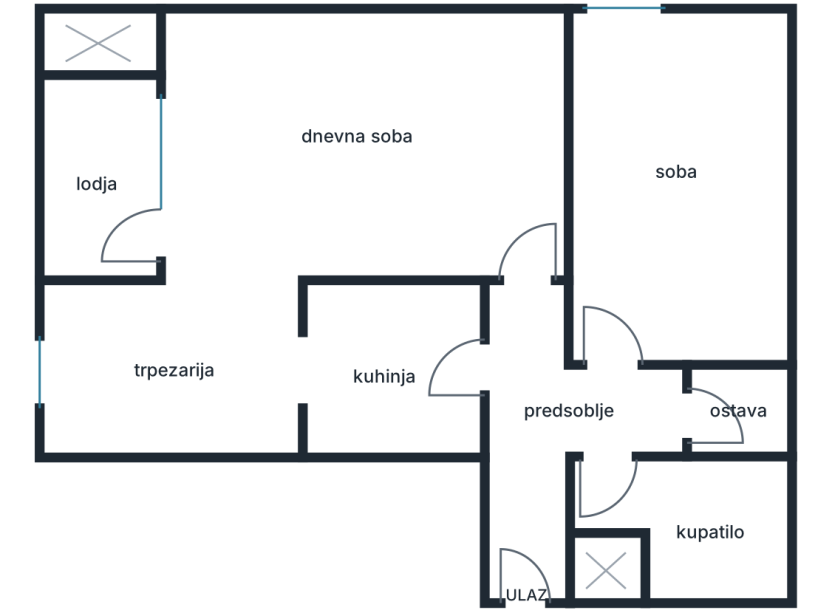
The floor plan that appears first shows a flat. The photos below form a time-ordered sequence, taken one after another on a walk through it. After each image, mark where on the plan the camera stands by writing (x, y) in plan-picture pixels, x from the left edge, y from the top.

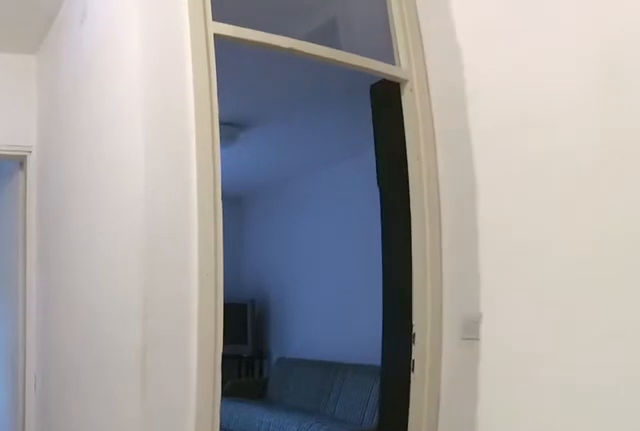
(536, 496)
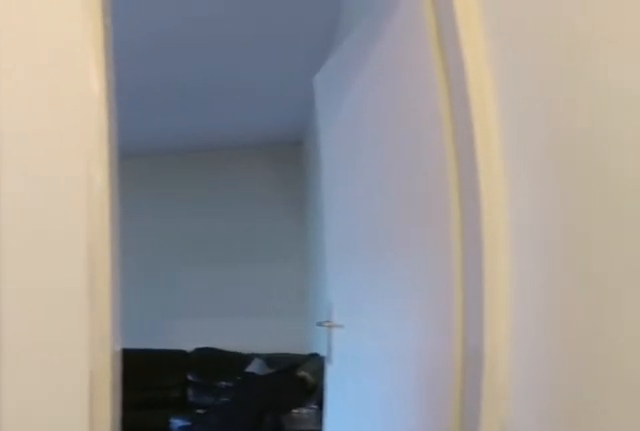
(524, 420)
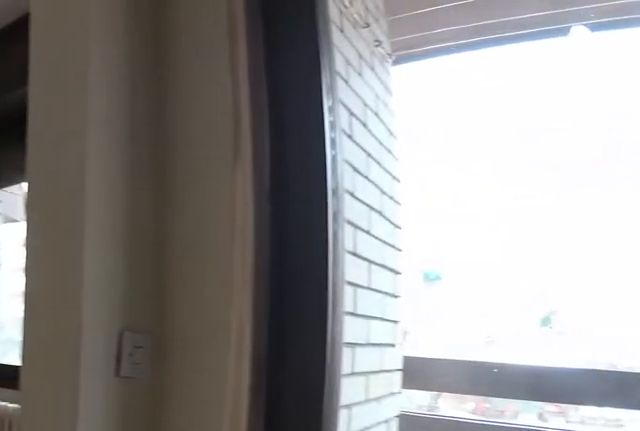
(206, 174)
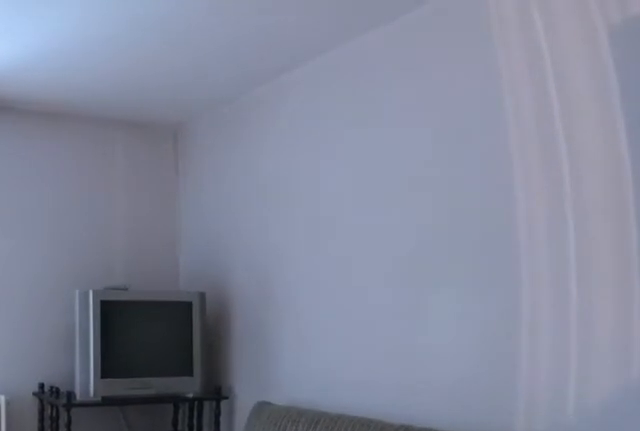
(628, 368)
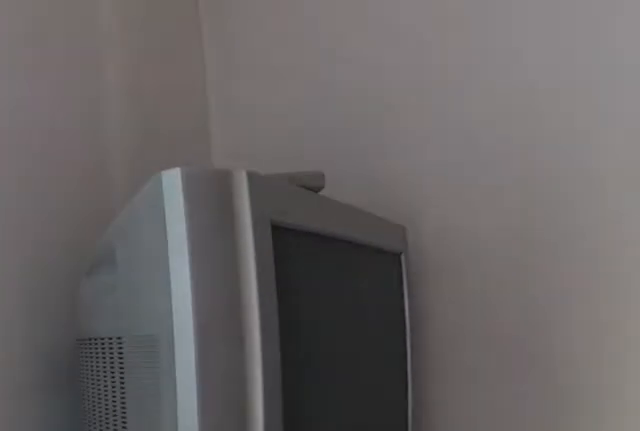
(619, 80)
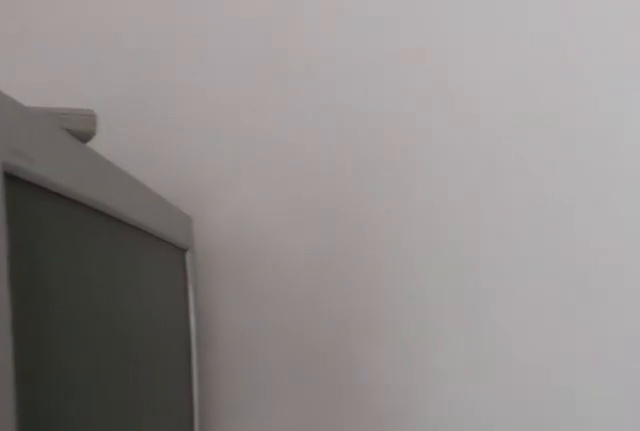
(608, 70)
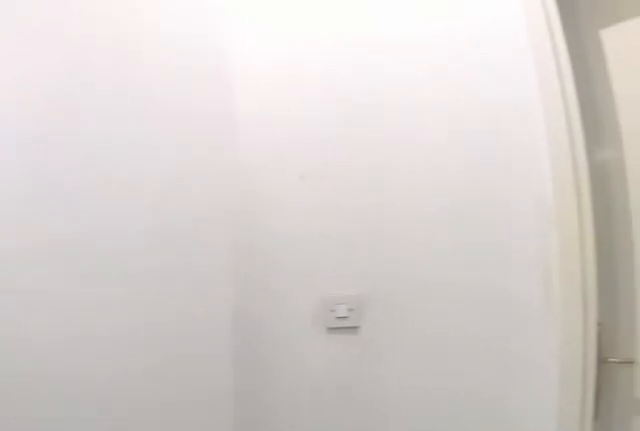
(641, 404)
